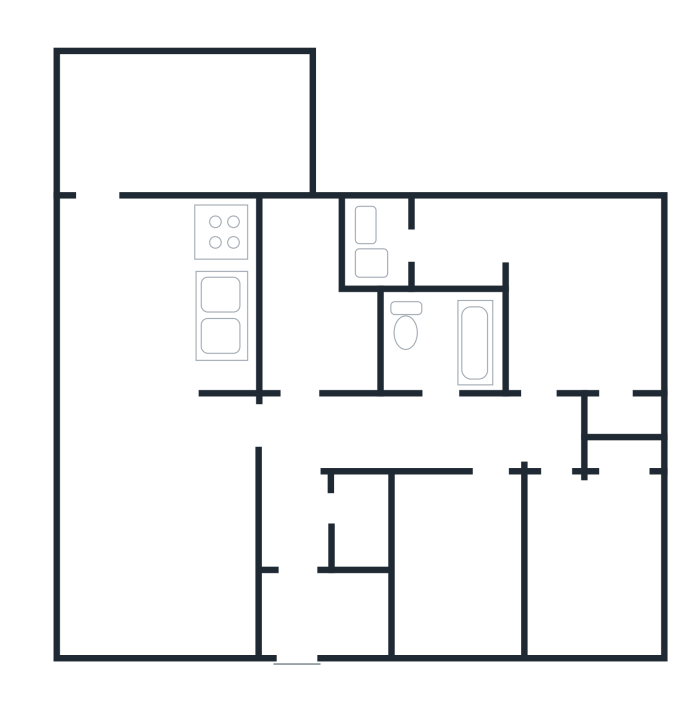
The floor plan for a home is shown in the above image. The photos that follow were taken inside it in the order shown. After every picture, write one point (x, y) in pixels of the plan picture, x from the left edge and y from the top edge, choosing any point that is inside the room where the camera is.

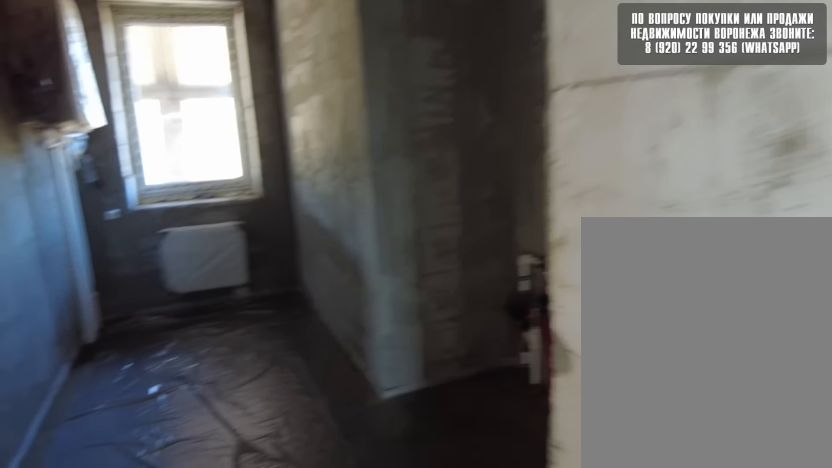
(315, 397)
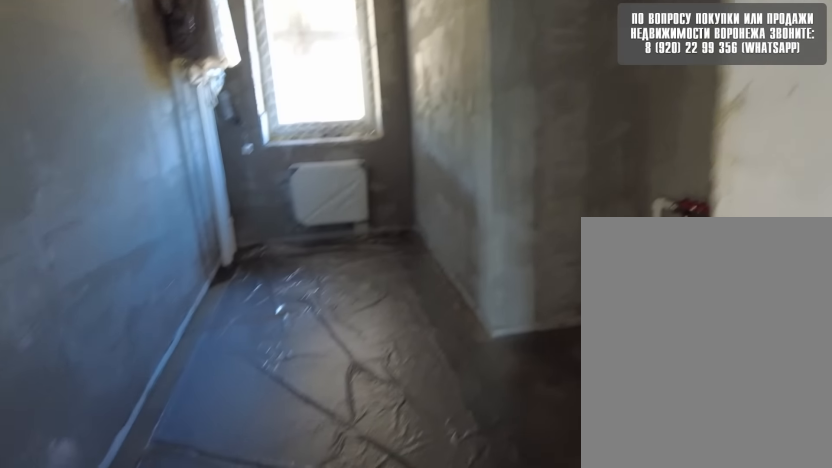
(318, 383)
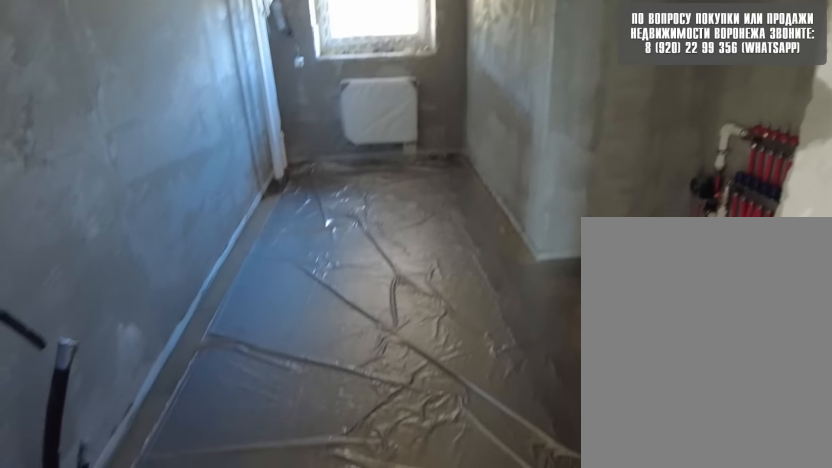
(321, 366)
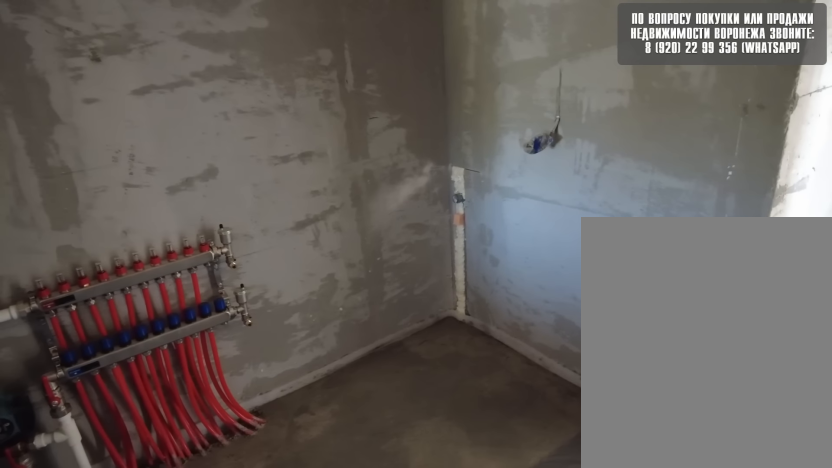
(326, 344)
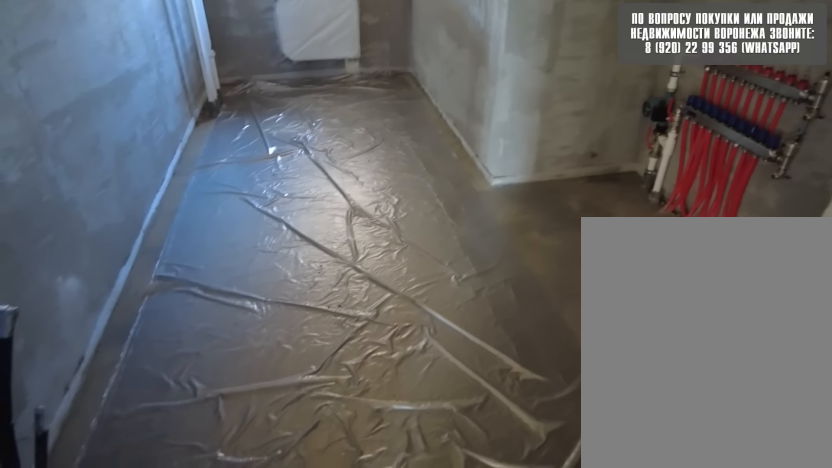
(324, 351)
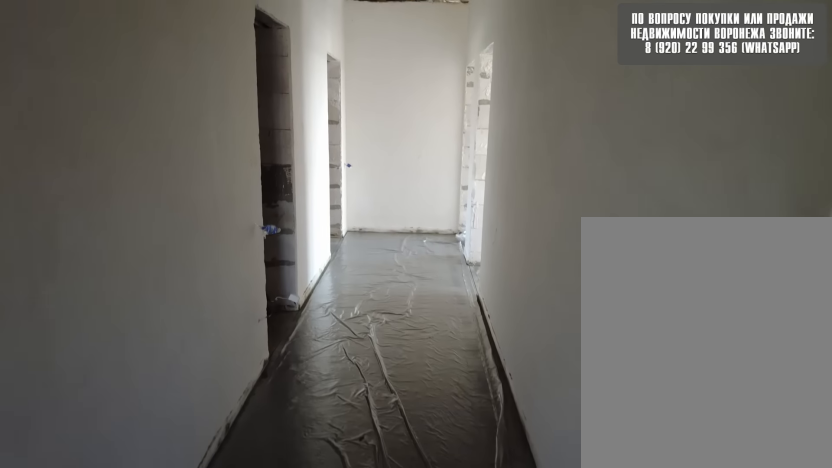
(310, 455)
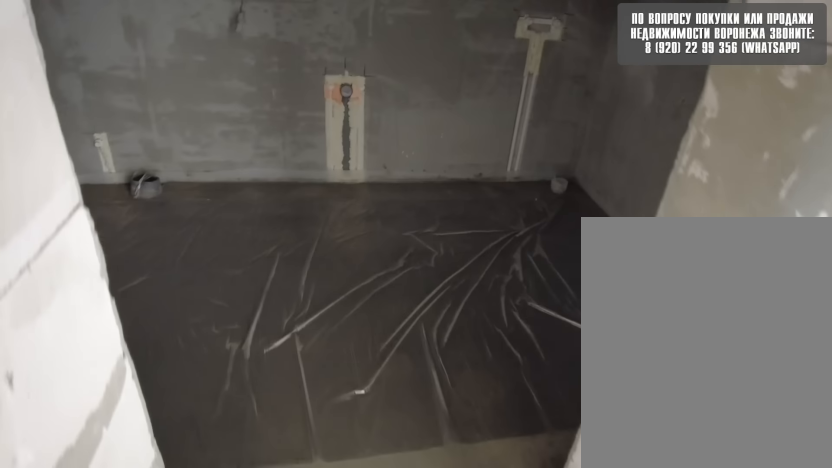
(462, 449)
